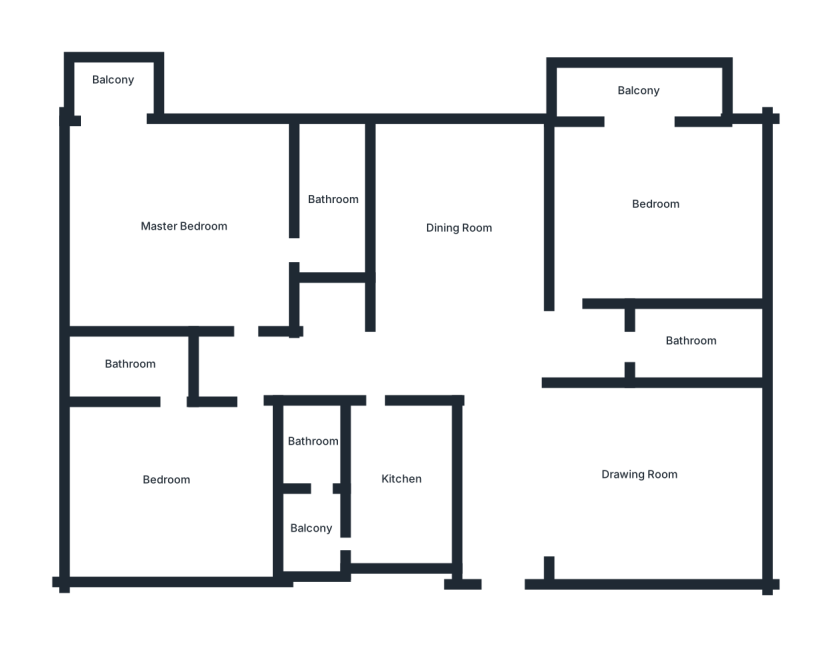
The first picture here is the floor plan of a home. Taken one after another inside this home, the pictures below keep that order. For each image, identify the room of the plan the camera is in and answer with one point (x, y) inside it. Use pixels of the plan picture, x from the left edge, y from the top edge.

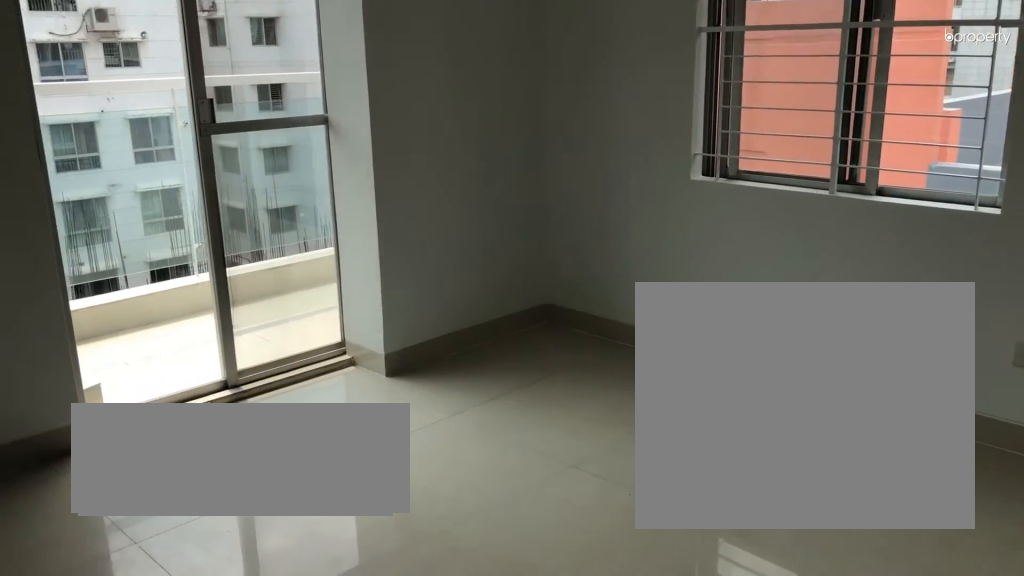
(656, 203)
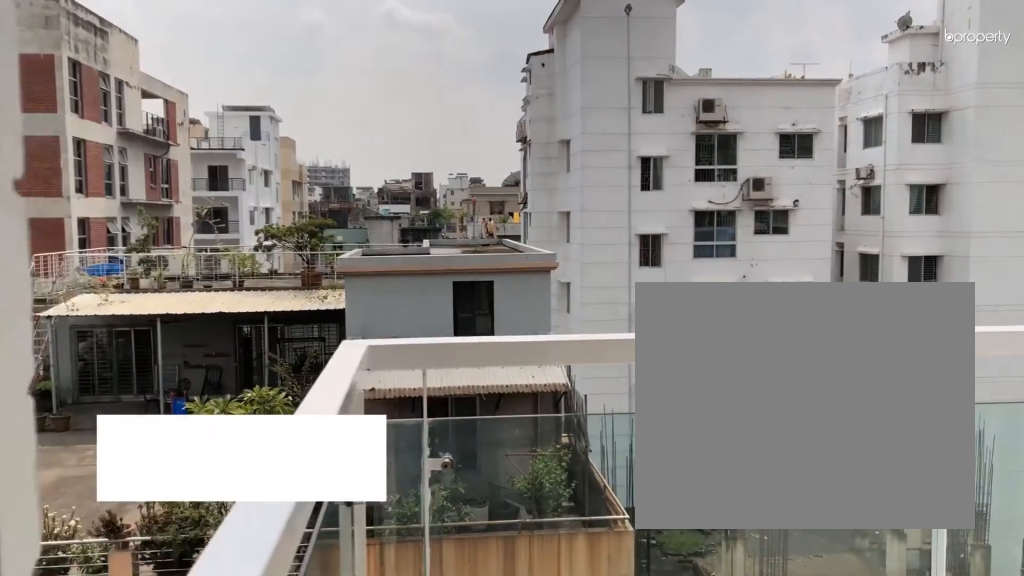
(639, 90)
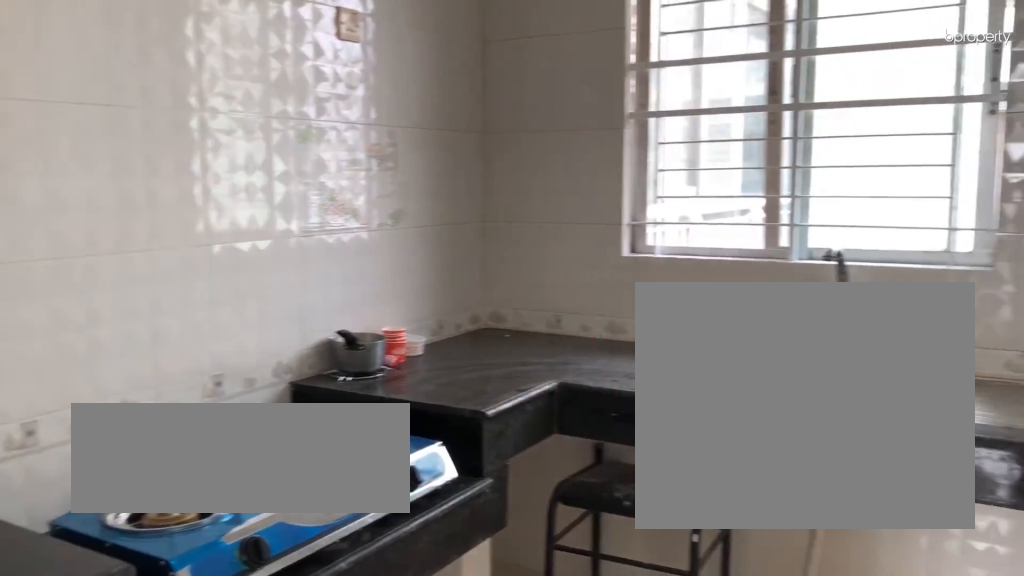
(402, 479)
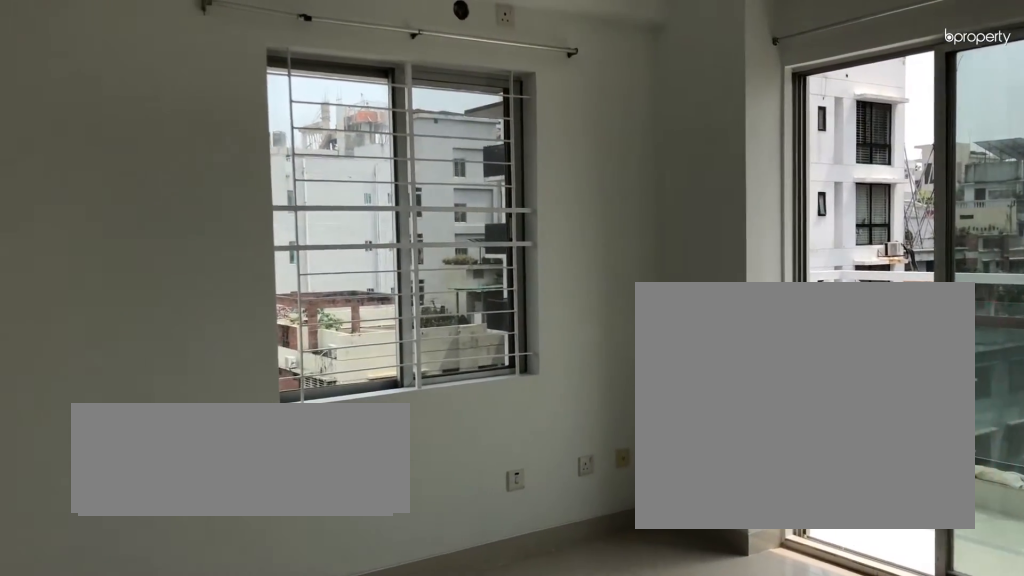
(184, 225)
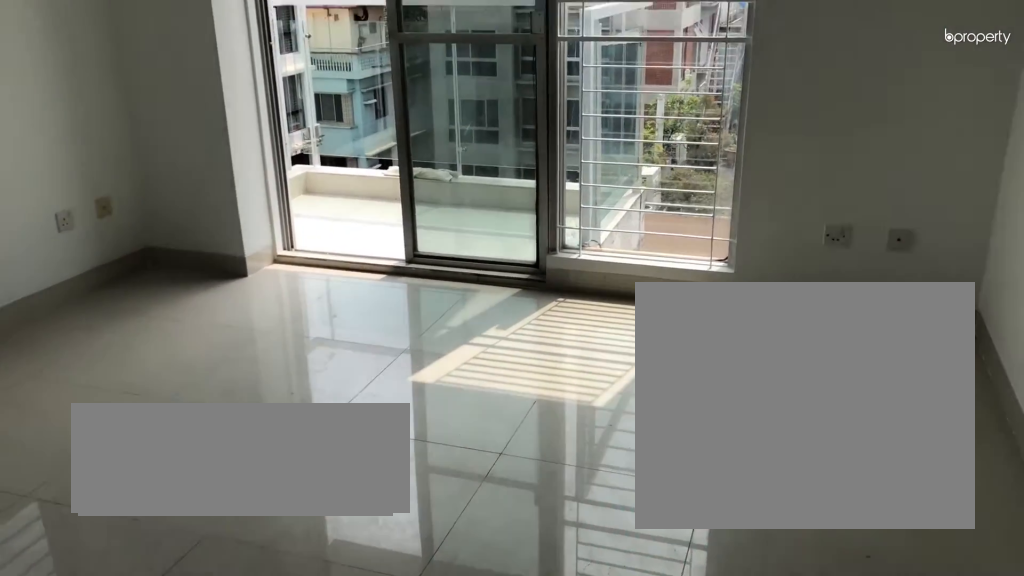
(184, 225)
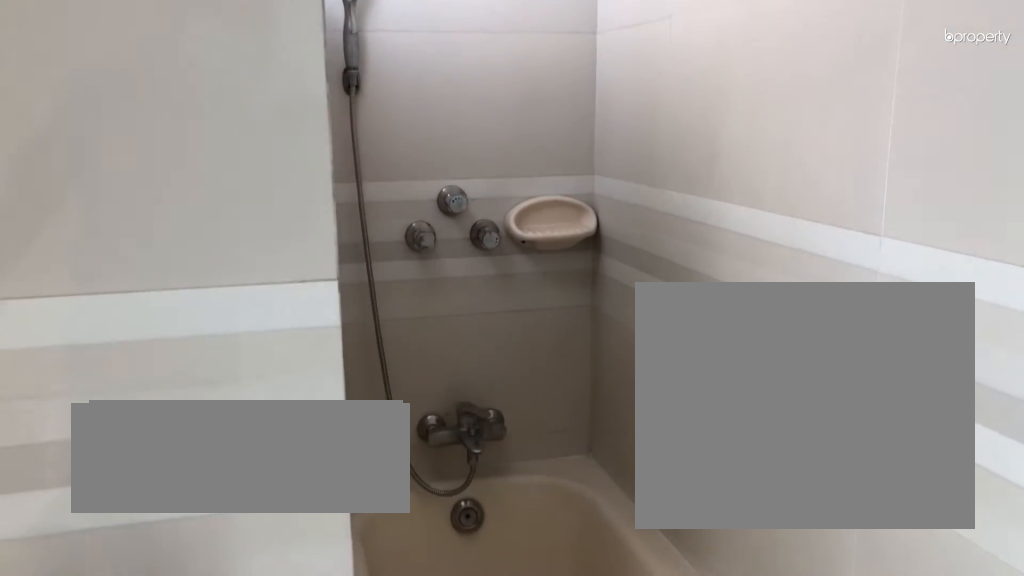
(332, 199)
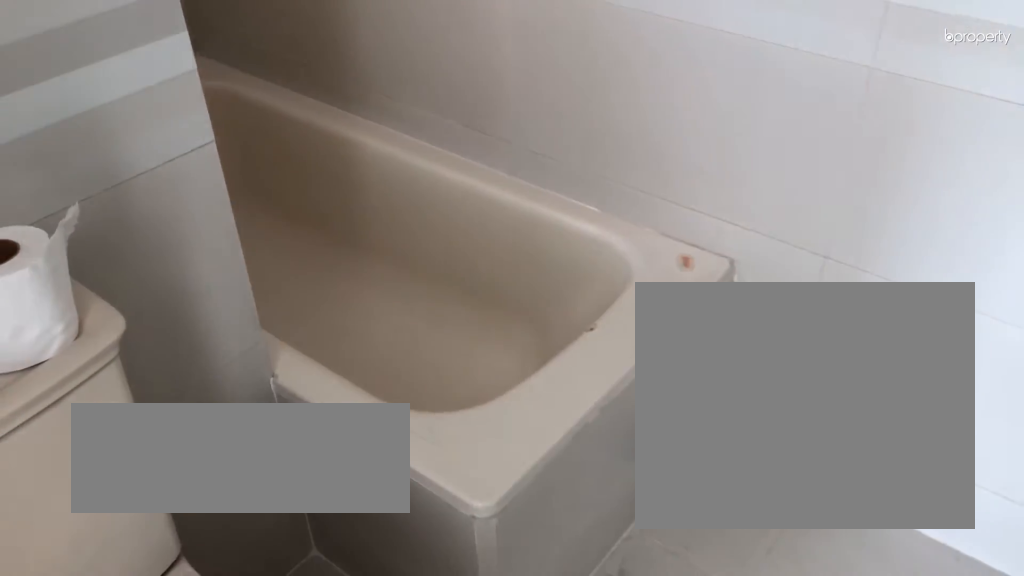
(332, 199)
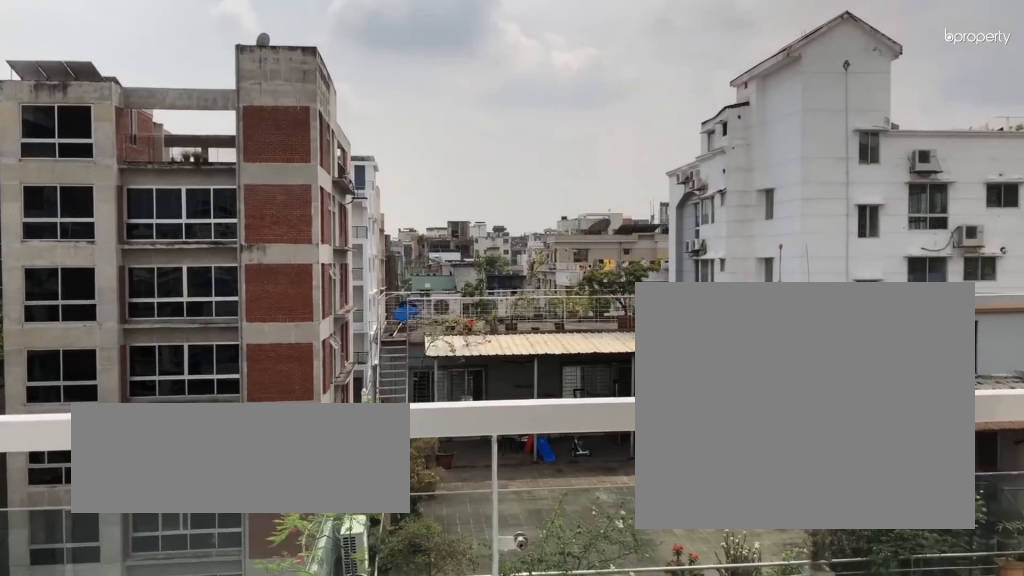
(113, 80)
